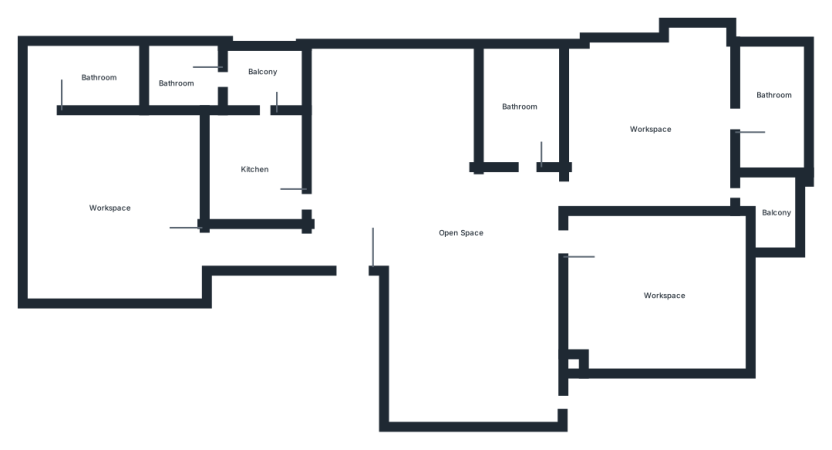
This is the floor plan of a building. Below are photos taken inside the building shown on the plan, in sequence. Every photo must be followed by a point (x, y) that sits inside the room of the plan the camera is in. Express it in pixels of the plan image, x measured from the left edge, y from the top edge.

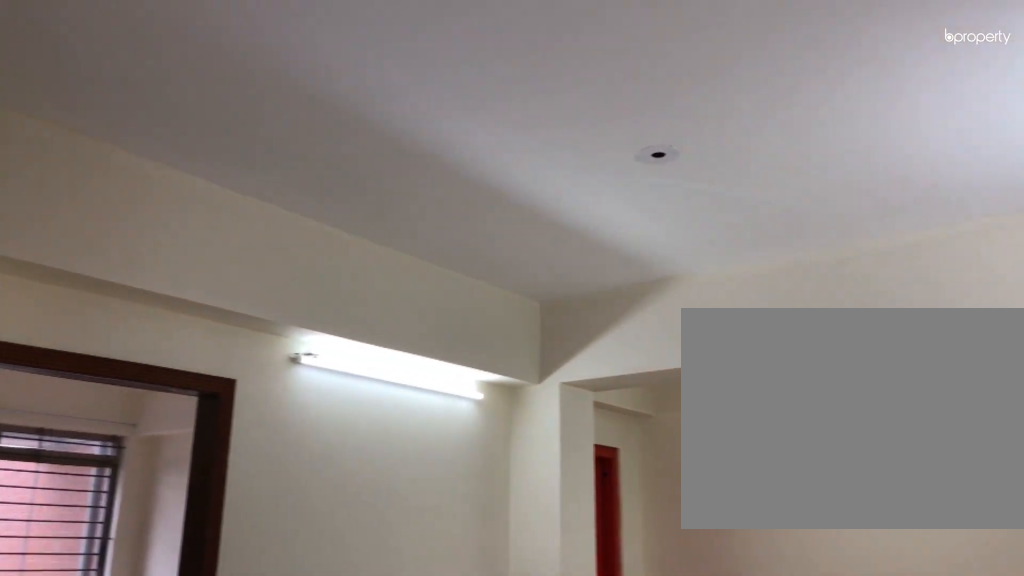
(494, 295)
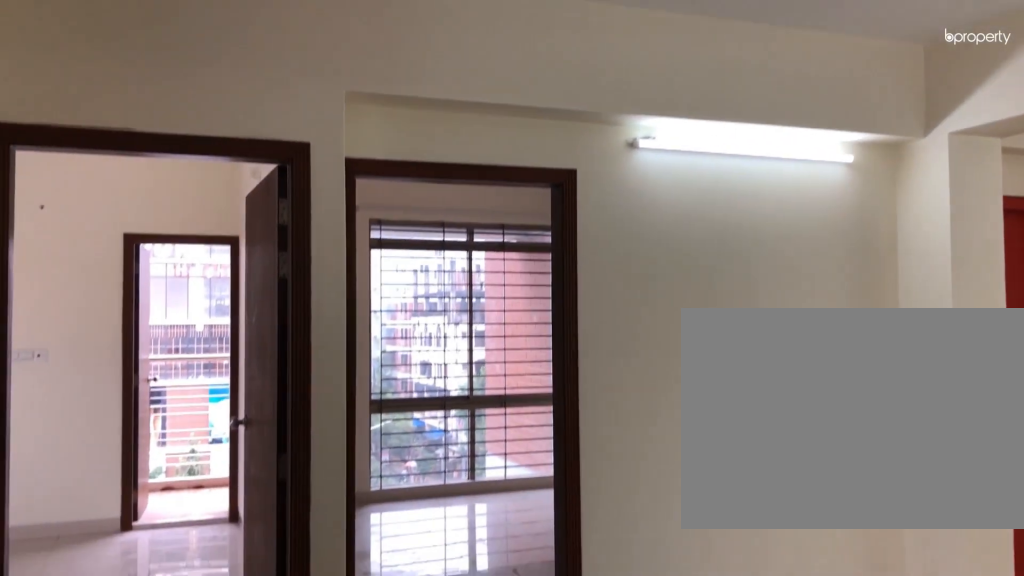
(477, 306)
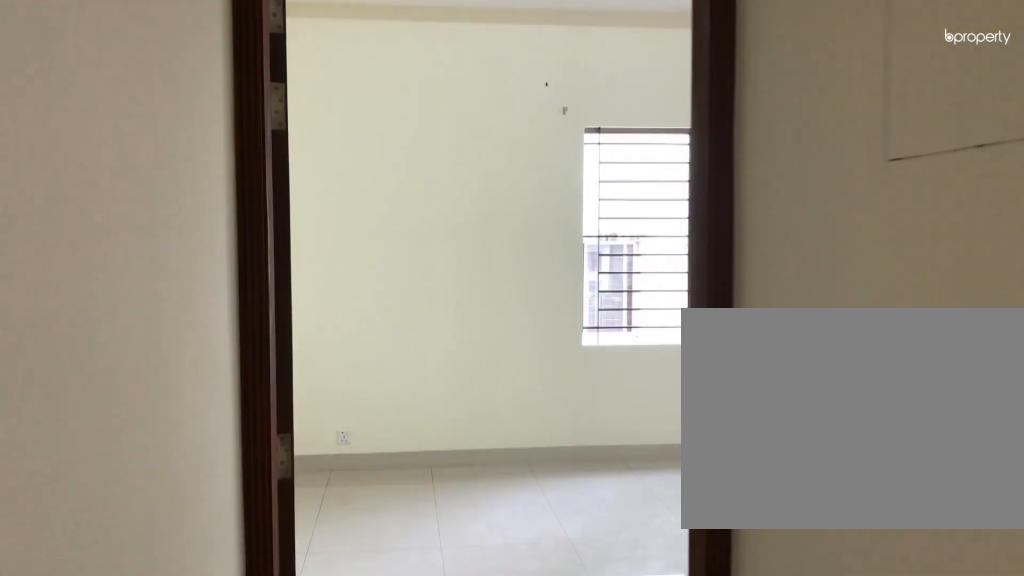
(315, 235)
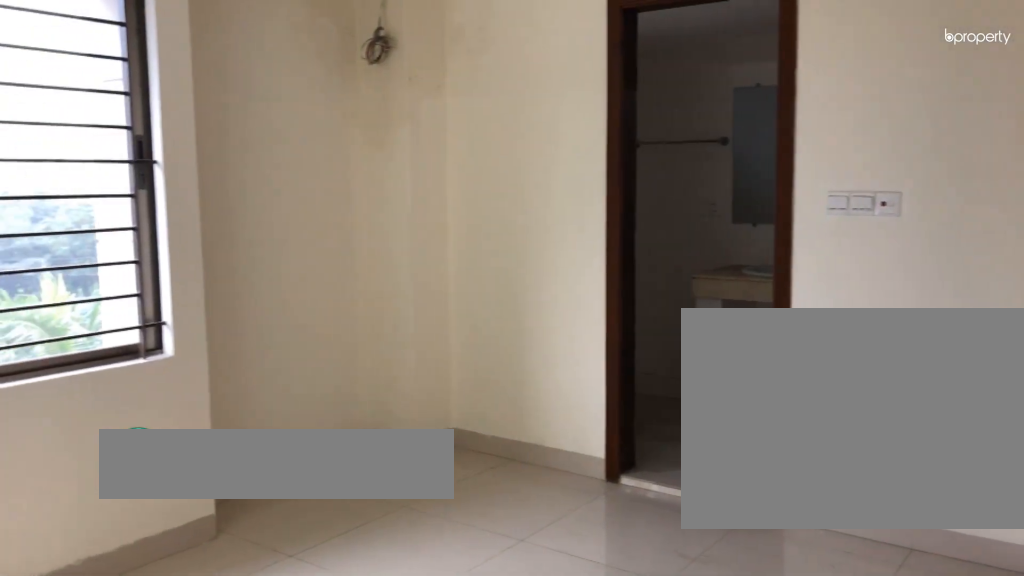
(644, 132)
